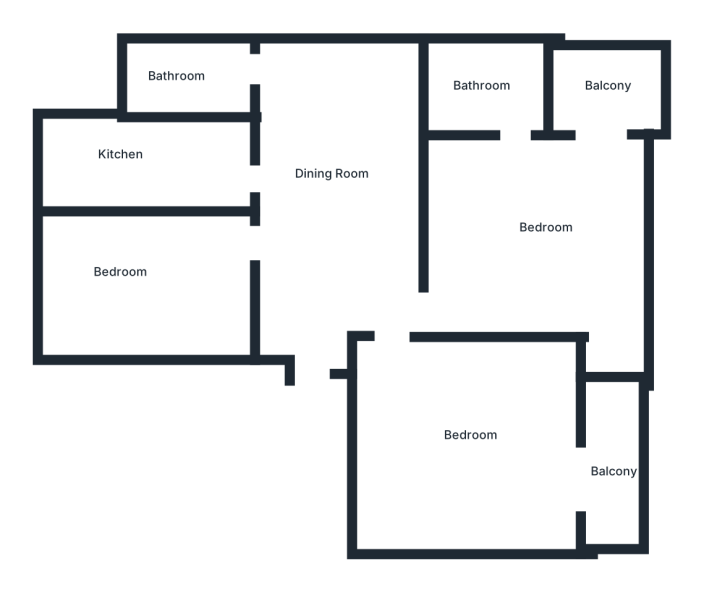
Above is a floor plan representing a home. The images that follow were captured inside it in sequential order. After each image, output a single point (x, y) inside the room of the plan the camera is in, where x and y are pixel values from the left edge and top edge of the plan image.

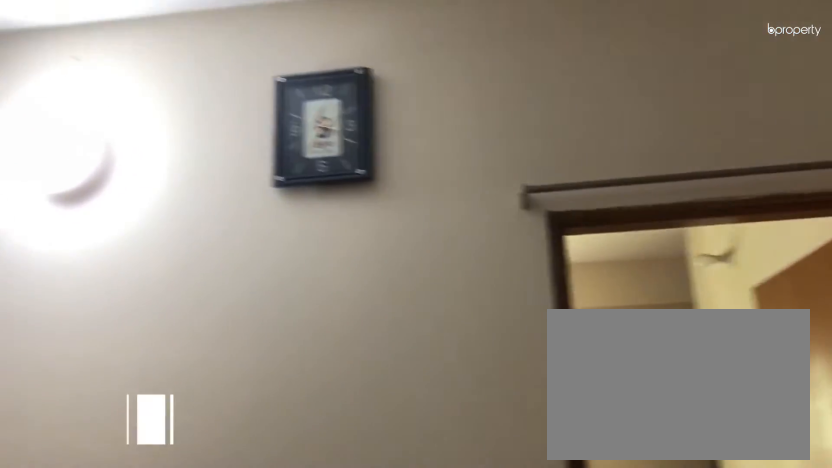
(345, 189)
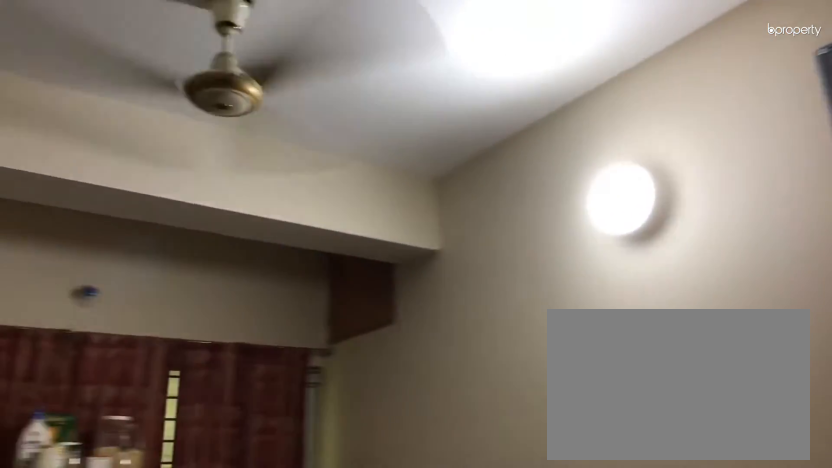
(345, 189)
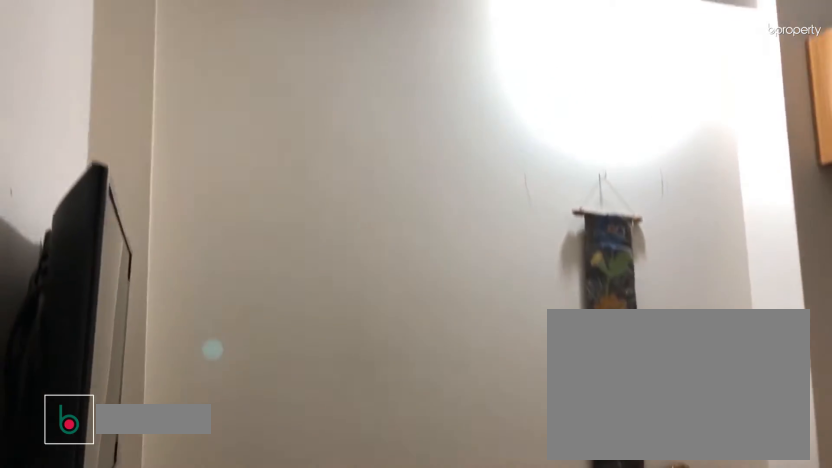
(148, 273)
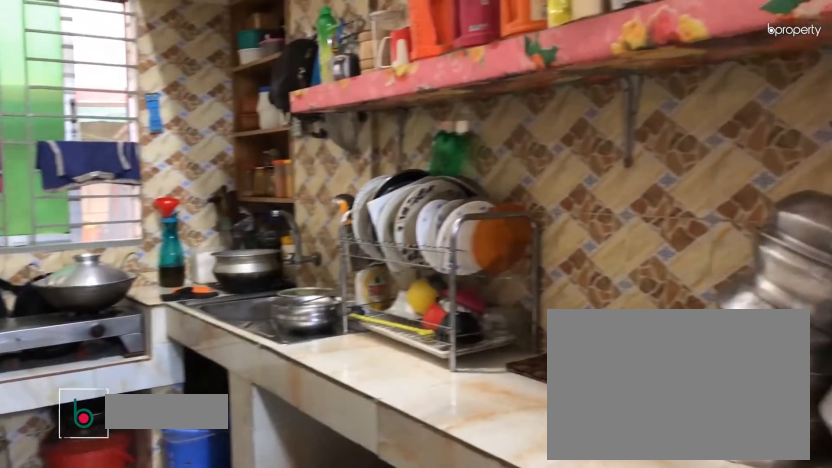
(156, 166)
